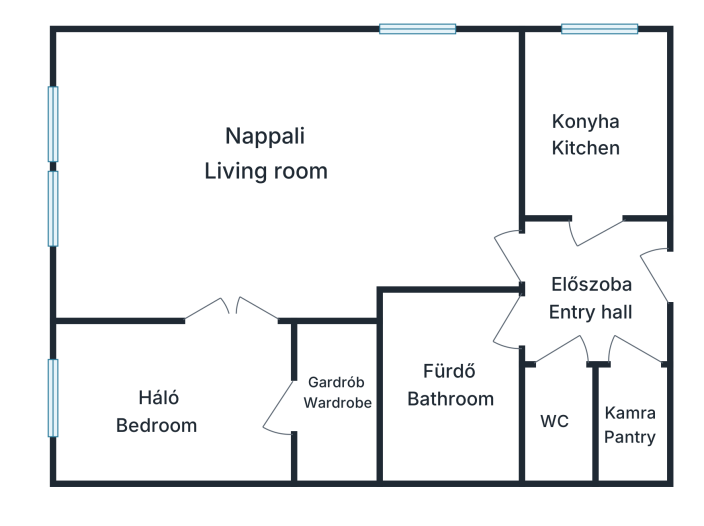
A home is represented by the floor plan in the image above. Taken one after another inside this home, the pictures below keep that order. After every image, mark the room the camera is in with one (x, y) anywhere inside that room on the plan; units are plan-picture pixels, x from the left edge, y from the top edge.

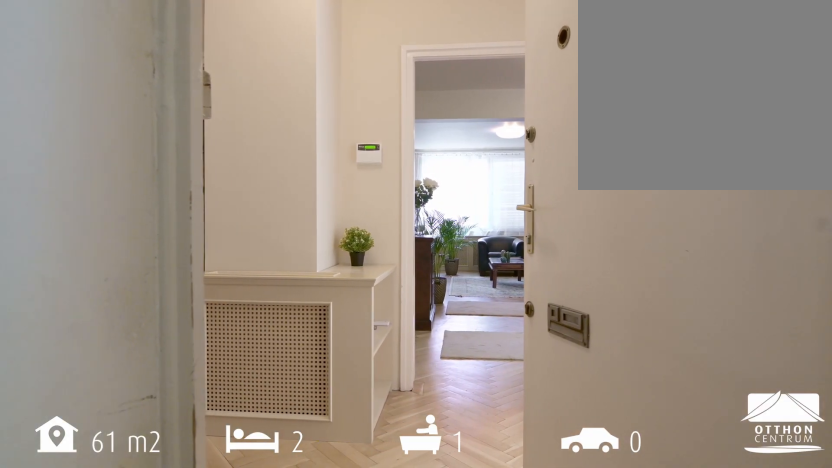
(593, 284)
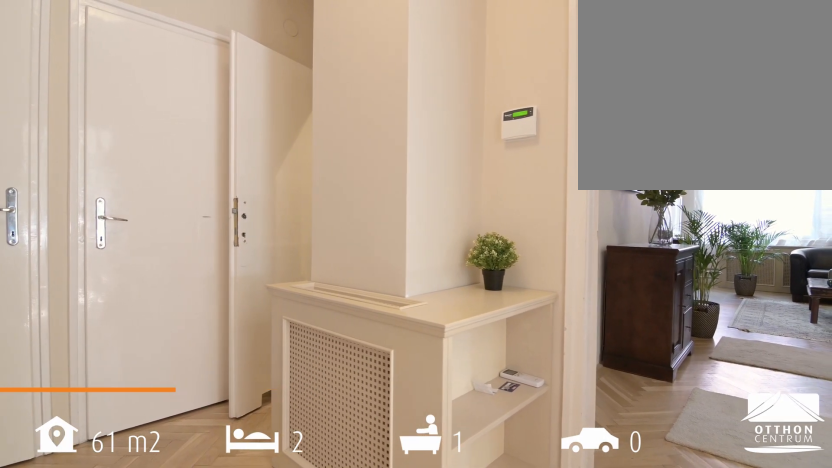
(593, 284)
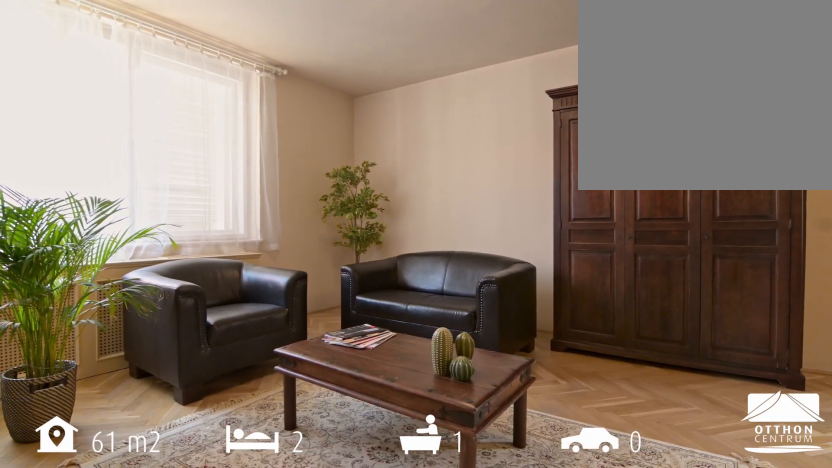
(292, 168)
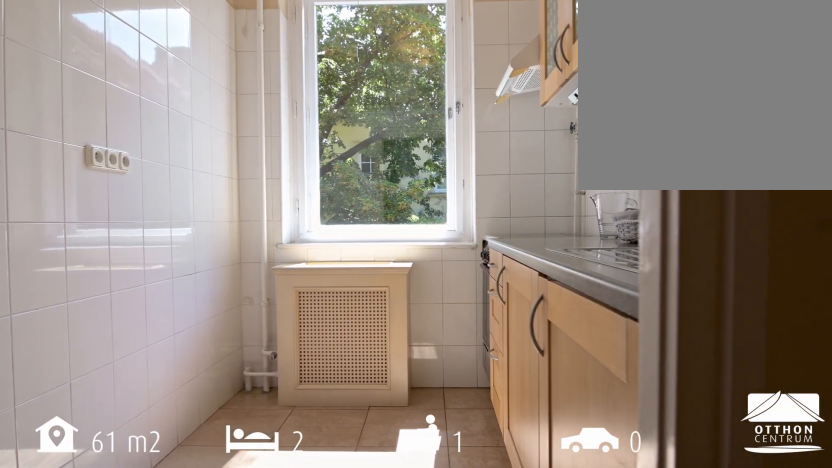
(589, 126)
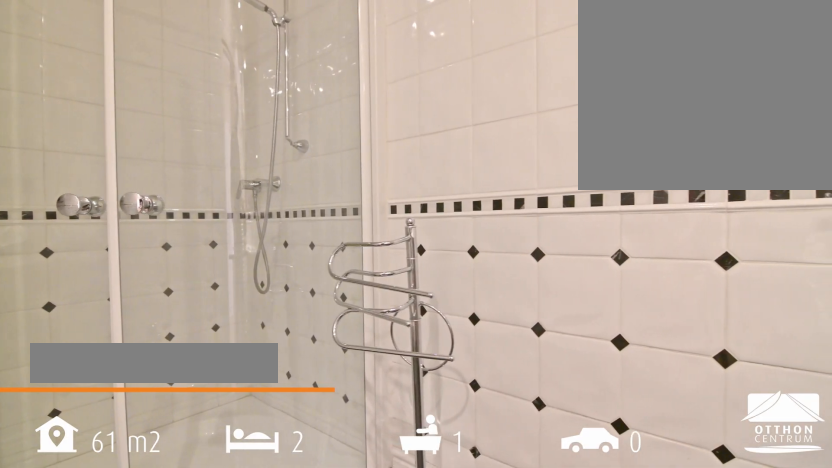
(446, 392)
